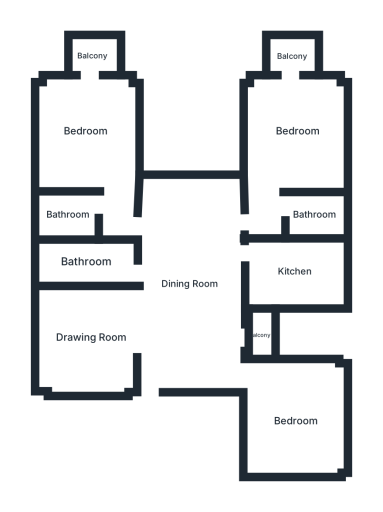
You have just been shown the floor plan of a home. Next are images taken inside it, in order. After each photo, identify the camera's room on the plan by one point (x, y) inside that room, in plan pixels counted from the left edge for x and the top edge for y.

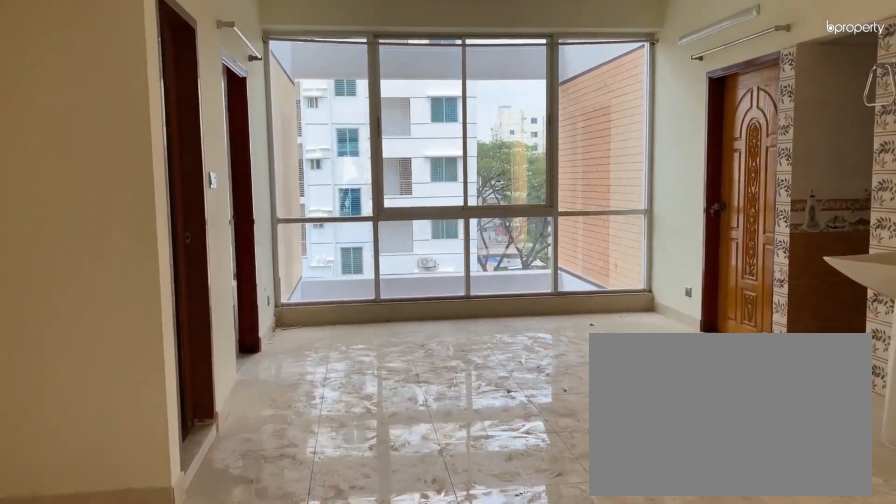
(187, 282)
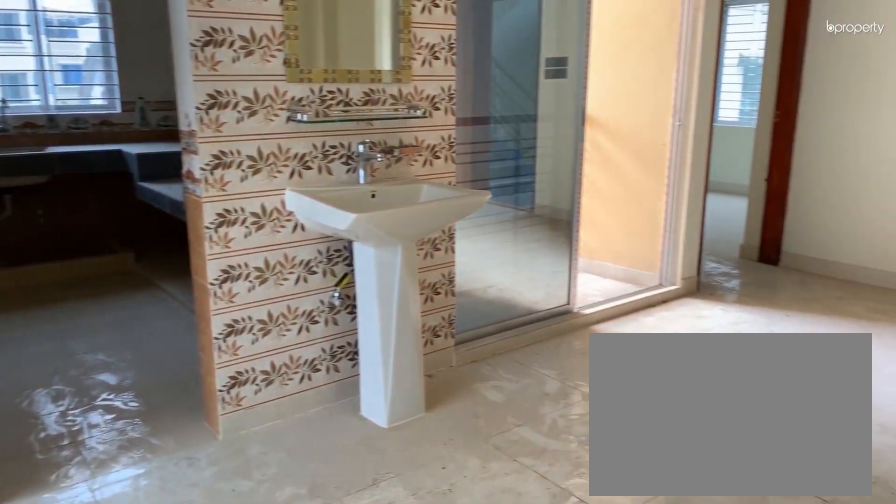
(187, 282)
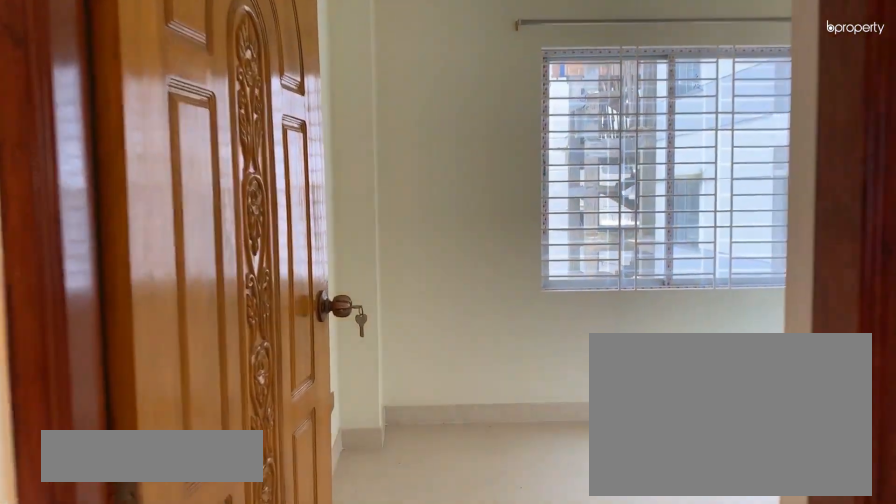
(295, 419)
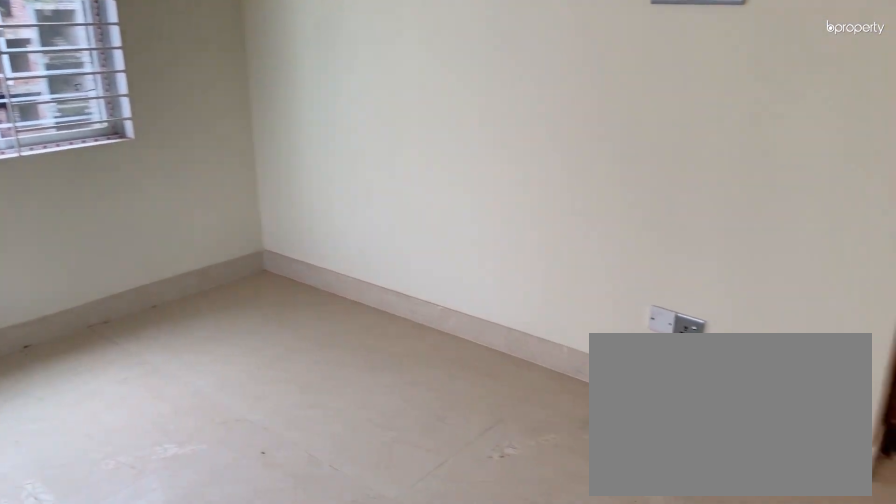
(295, 419)
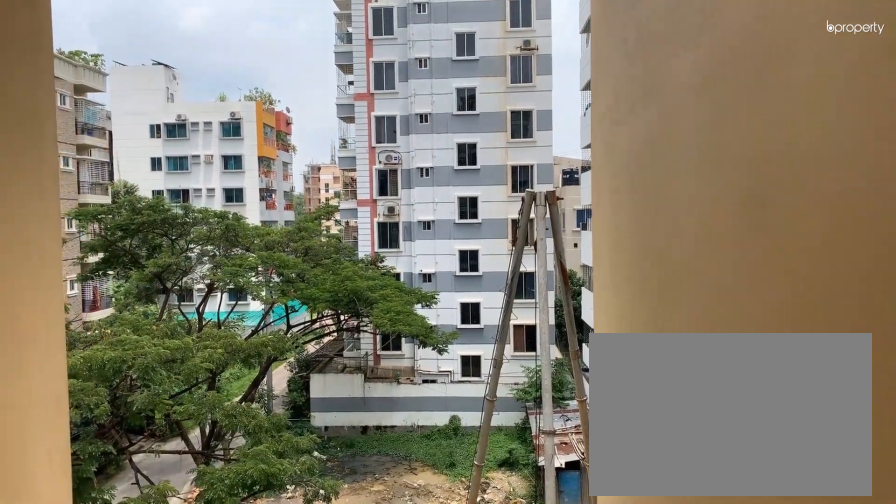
(258, 336)
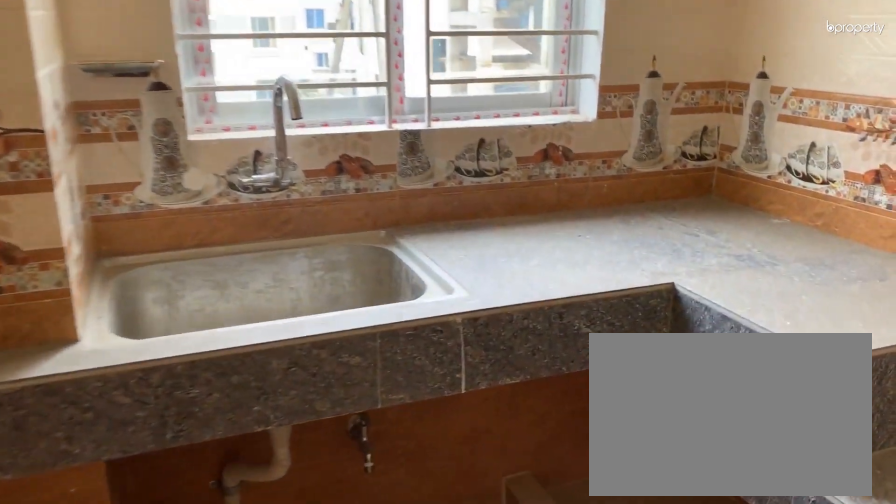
(291, 271)
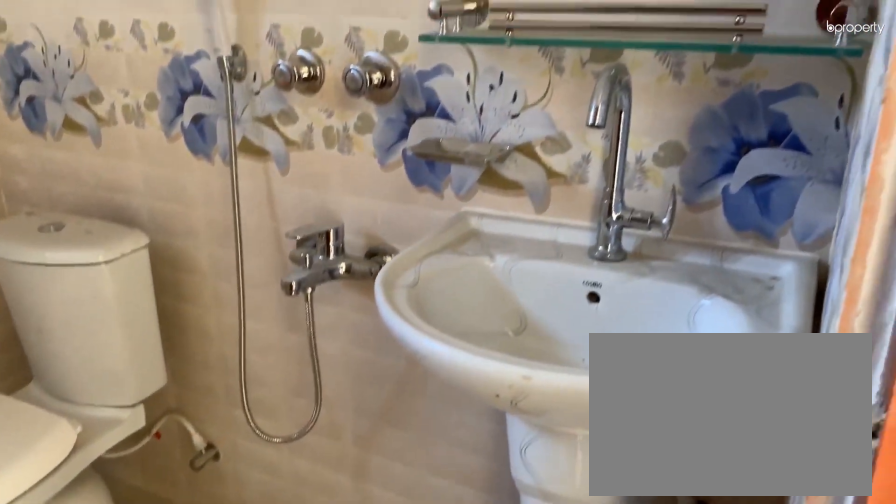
(314, 216)
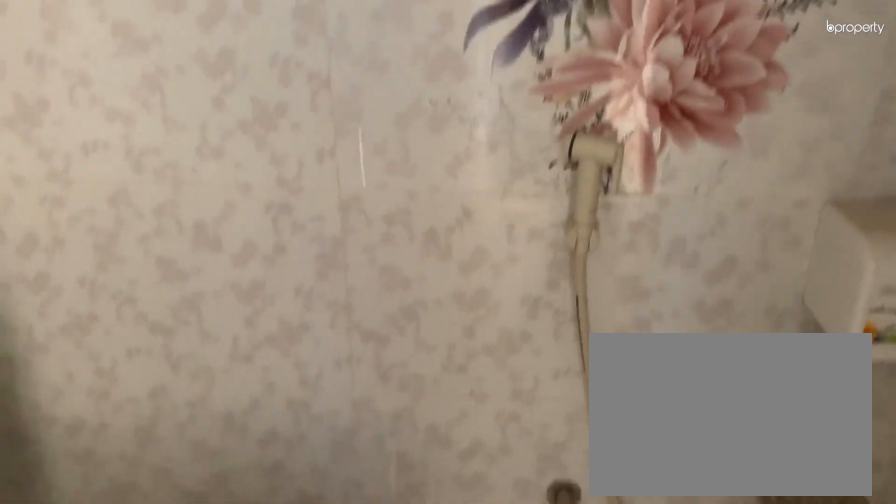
(68, 211)
